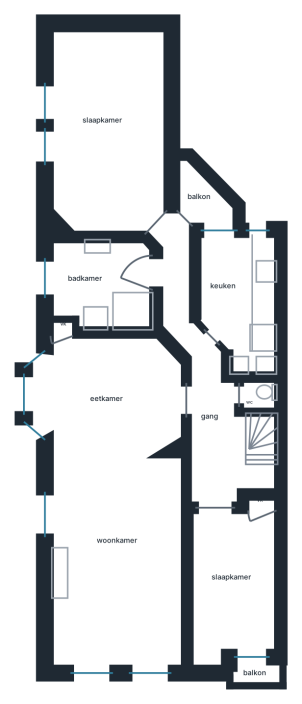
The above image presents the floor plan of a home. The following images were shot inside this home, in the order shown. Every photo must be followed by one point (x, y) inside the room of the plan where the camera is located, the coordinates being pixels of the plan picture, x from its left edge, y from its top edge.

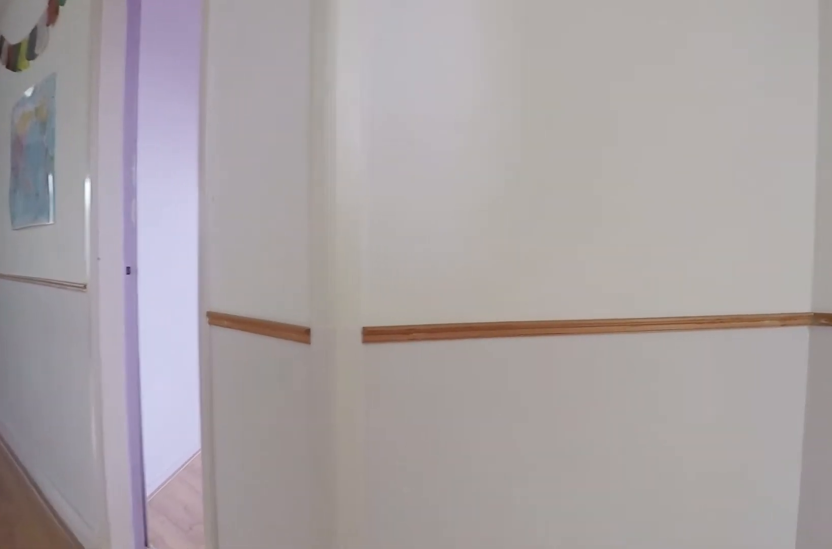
(260, 440)
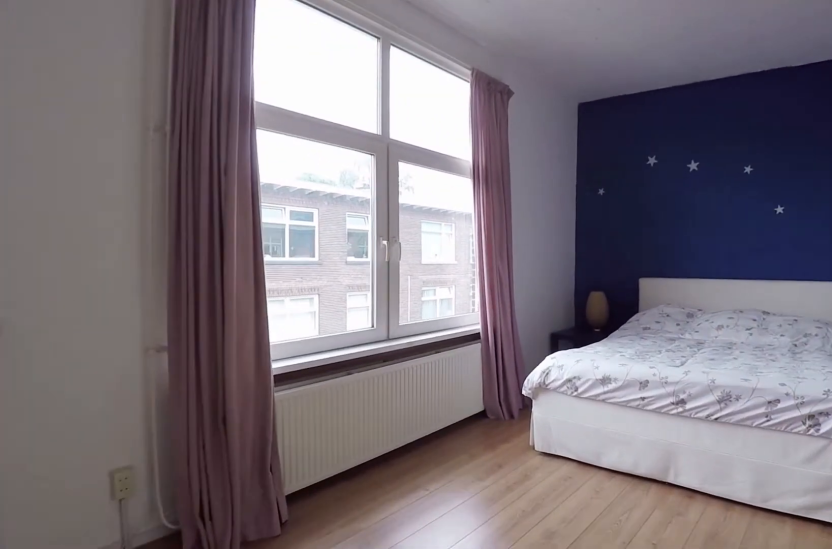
(107, 128)
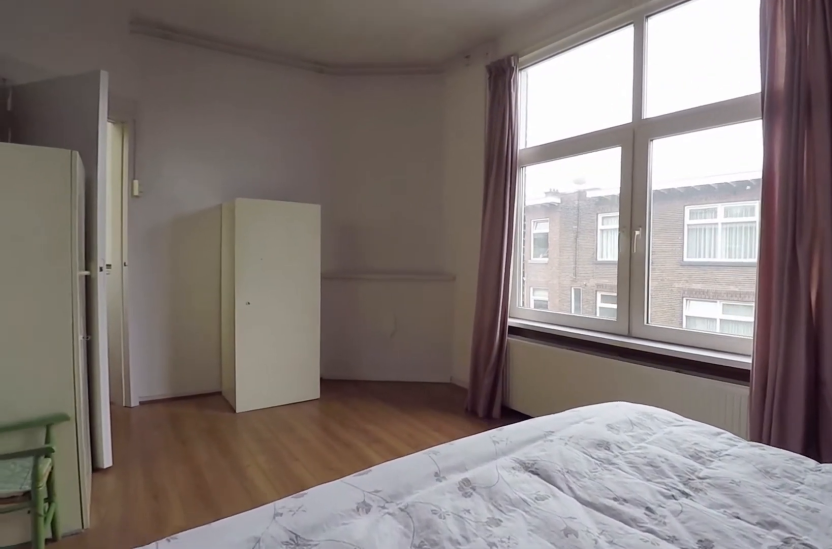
(107, 128)
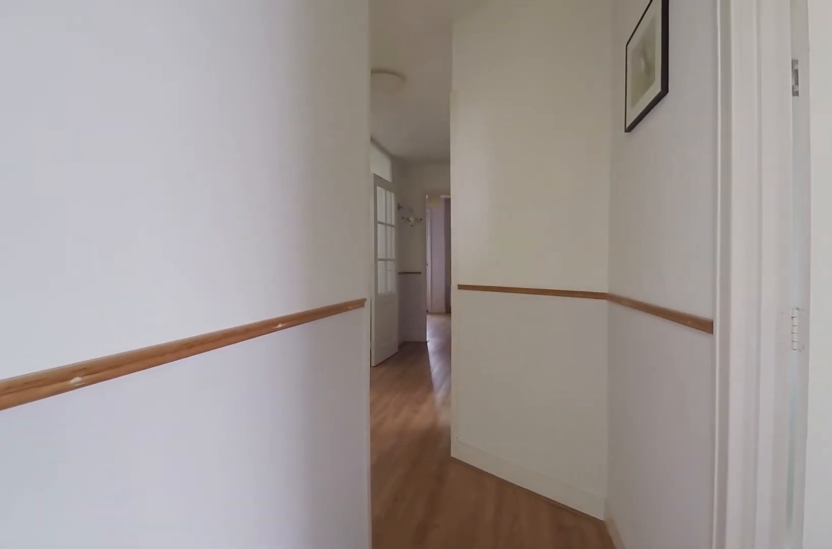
(260, 439)
